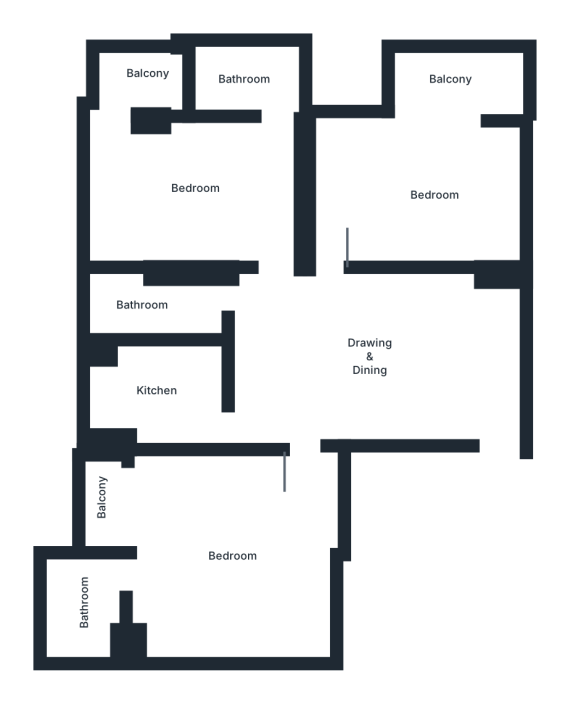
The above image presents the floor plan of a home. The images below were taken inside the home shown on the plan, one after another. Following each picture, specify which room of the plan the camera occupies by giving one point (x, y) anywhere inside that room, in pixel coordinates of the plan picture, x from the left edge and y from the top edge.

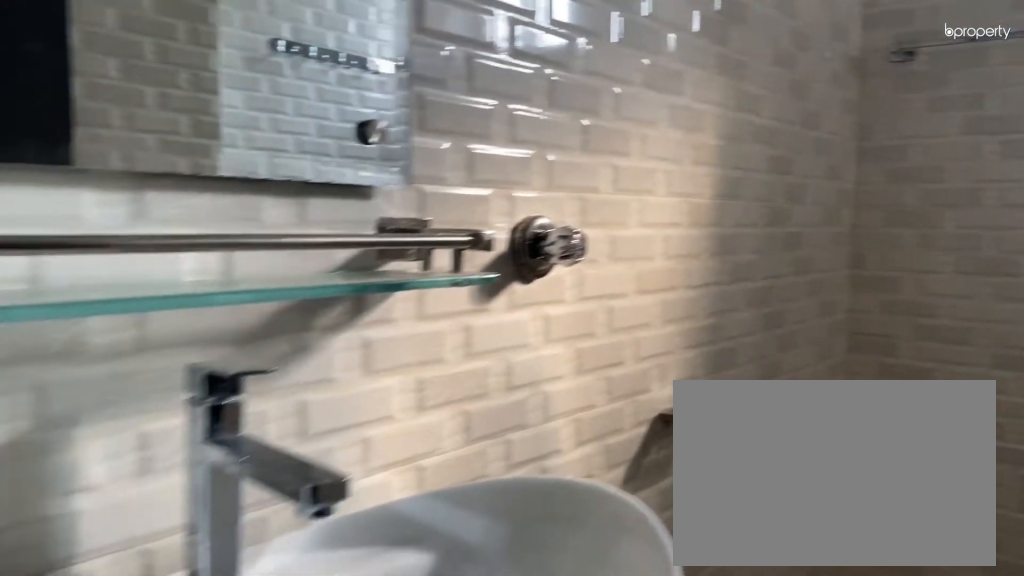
(156, 304)
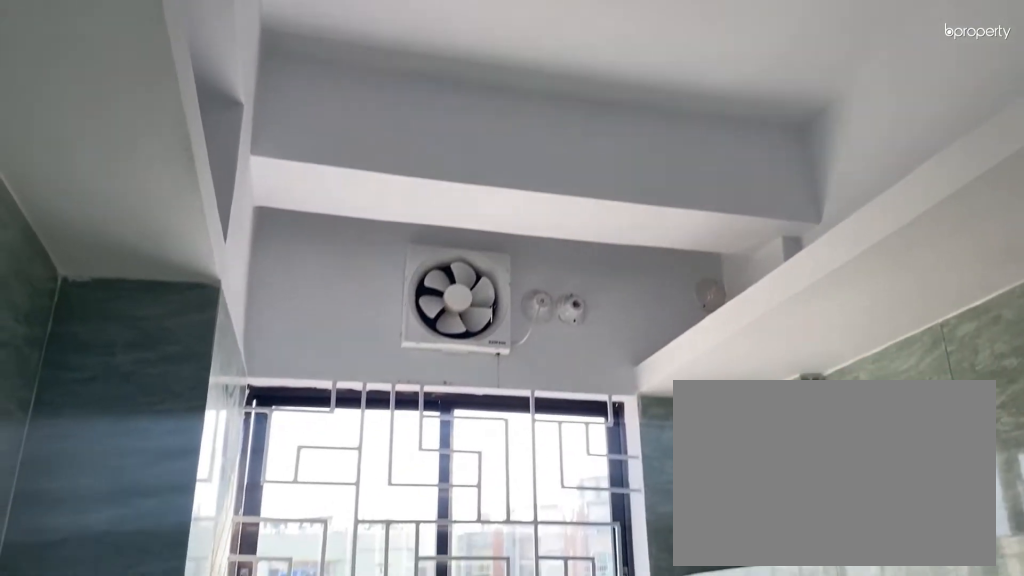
(155, 385)
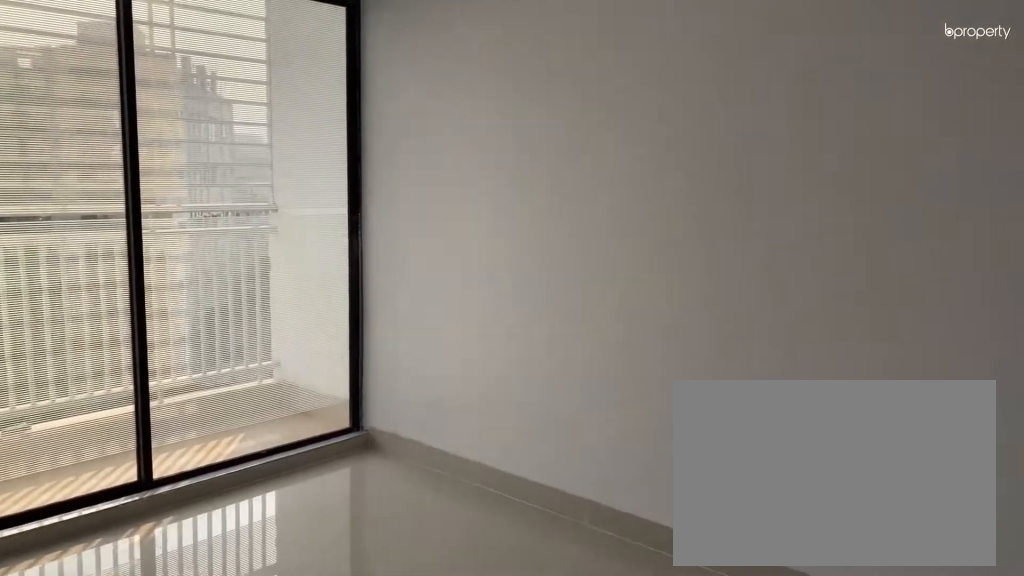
(235, 558)
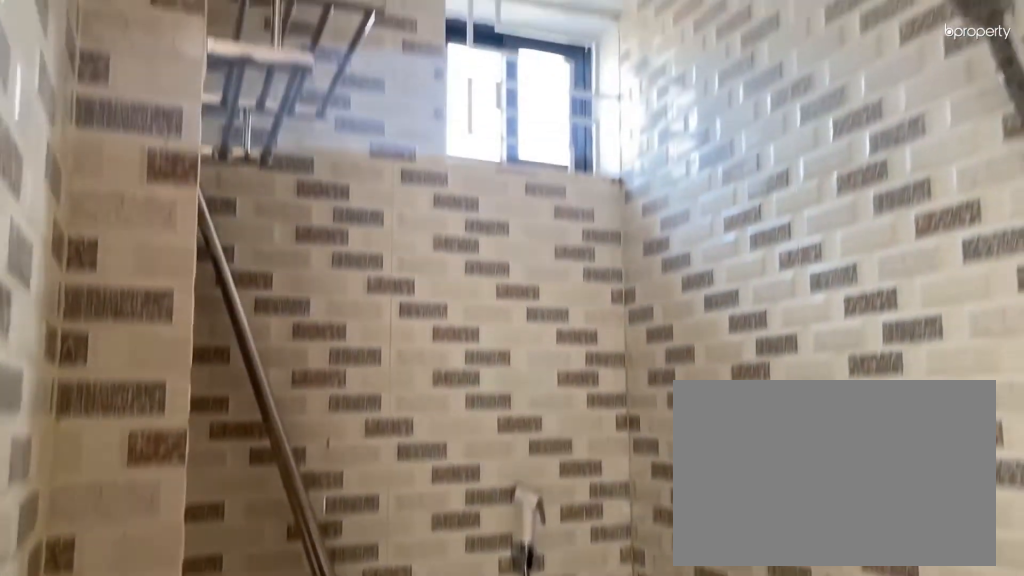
(83, 593)
